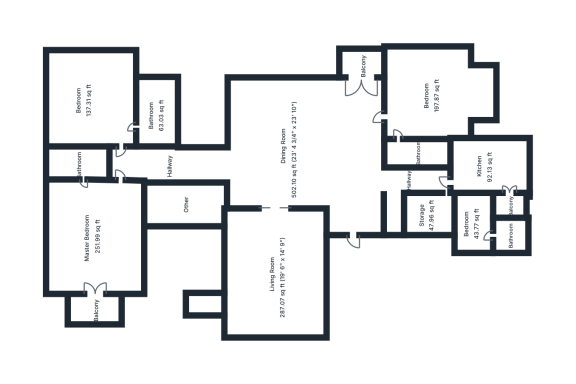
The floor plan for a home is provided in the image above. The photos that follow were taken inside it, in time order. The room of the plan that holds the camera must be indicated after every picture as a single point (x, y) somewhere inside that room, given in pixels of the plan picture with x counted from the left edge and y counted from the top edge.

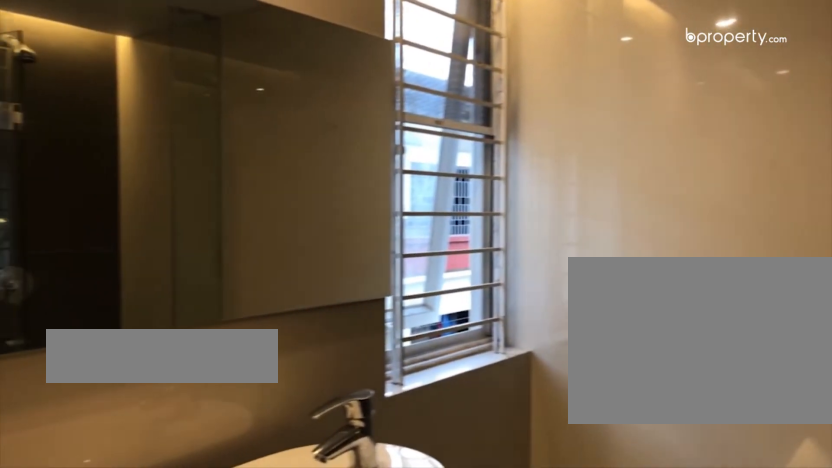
(156, 116)
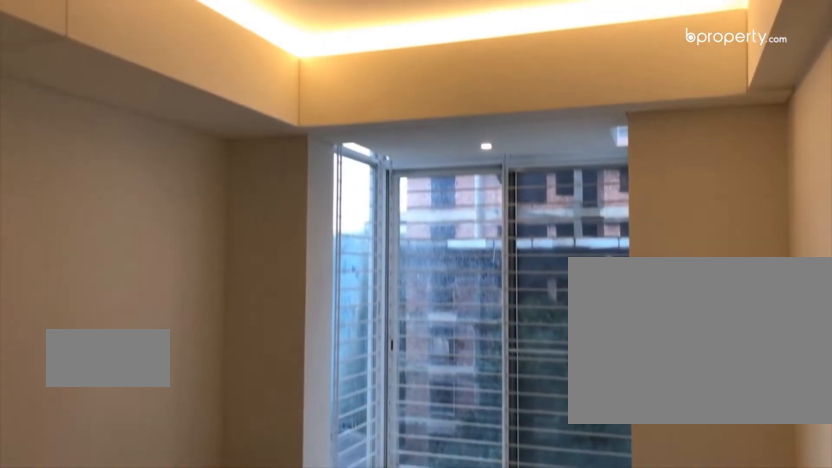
(416, 97)
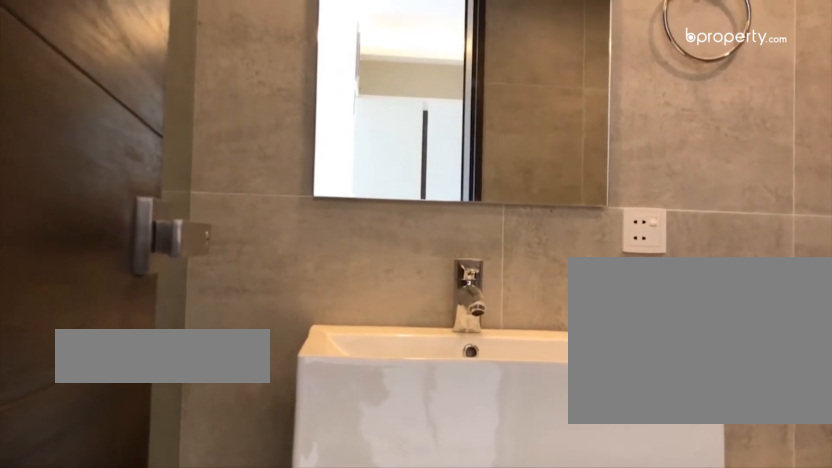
(408, 155)
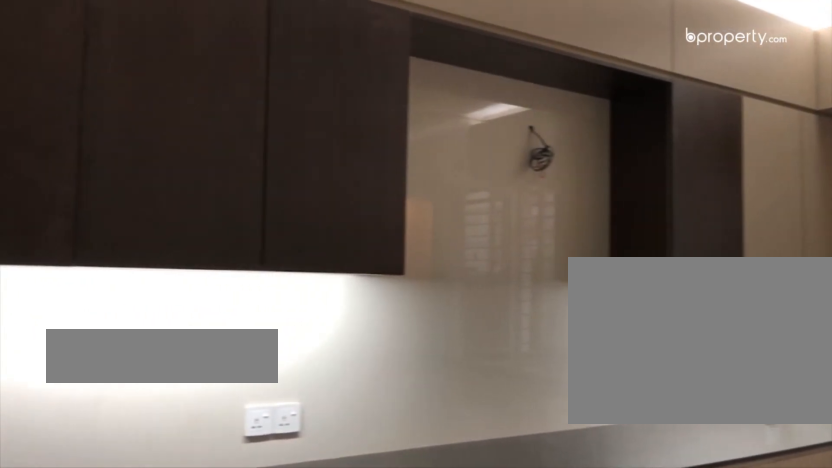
(485, 159)
